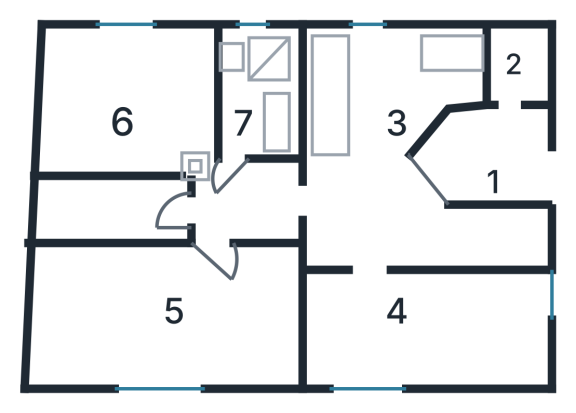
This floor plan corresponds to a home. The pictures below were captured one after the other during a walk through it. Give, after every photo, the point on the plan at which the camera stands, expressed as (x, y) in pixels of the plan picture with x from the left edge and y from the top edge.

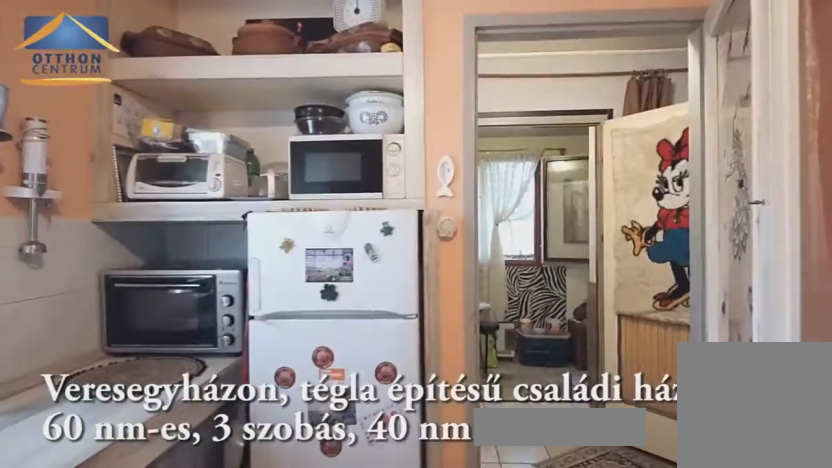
(397, 102)
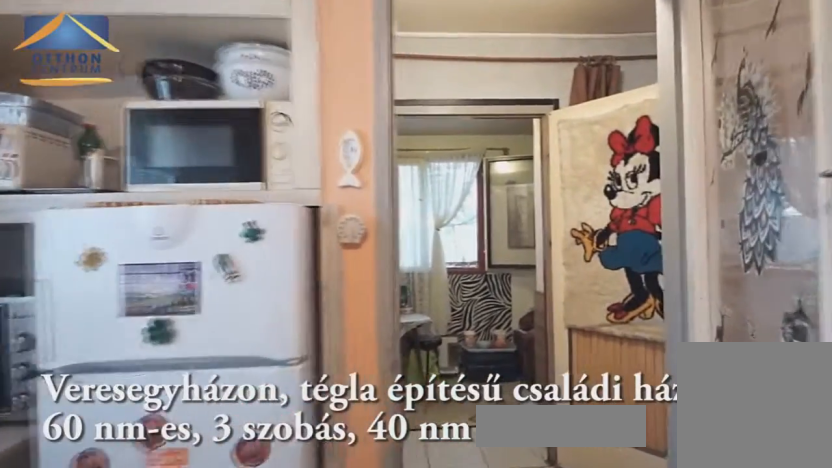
(413, 112)
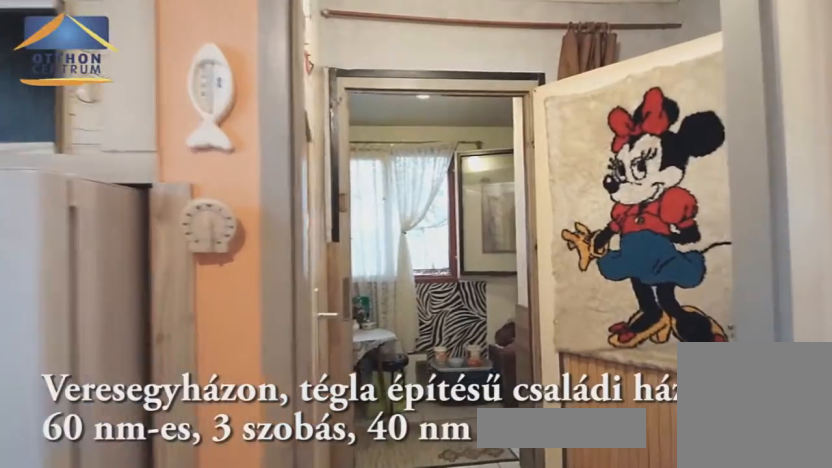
(433, 120)
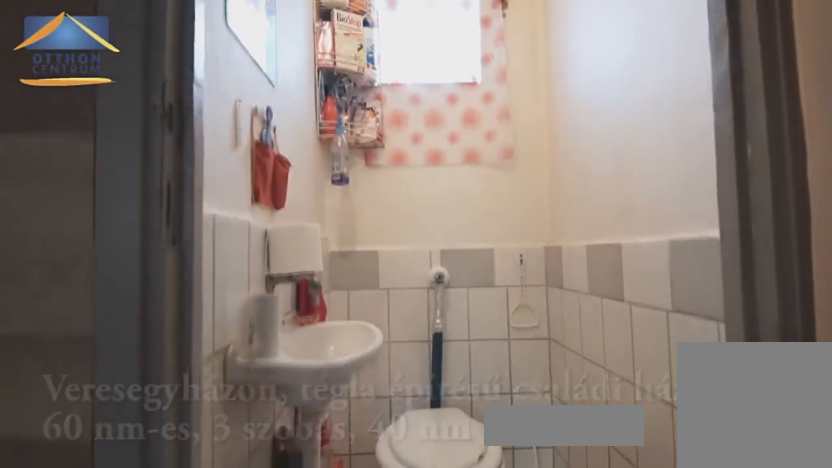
(507, 142)
